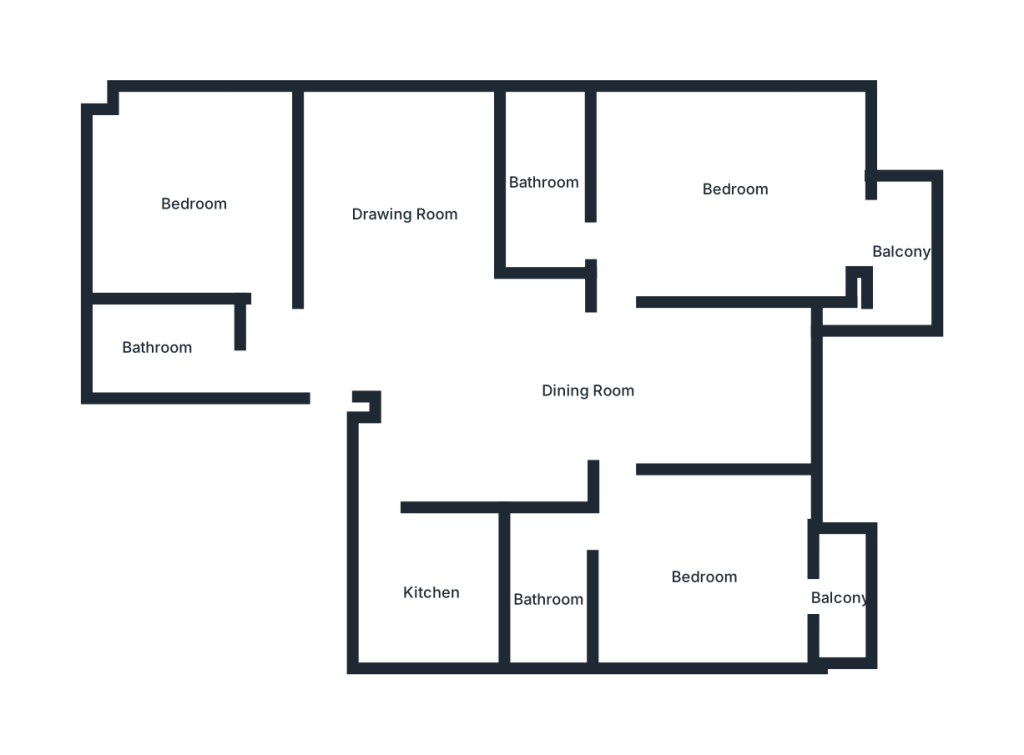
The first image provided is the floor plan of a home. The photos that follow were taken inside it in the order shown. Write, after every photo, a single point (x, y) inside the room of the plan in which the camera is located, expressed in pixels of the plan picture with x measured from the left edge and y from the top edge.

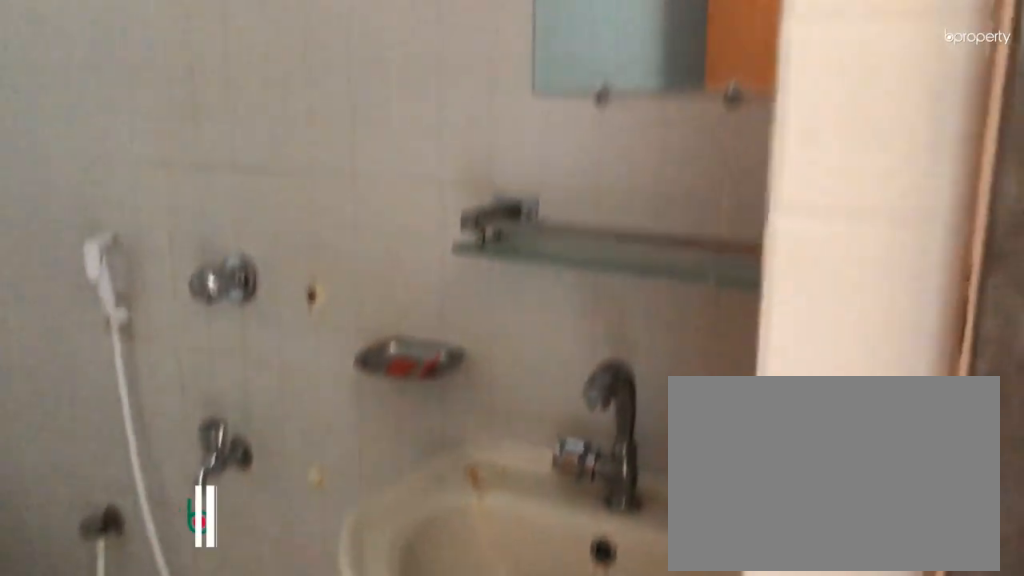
(158, 346)
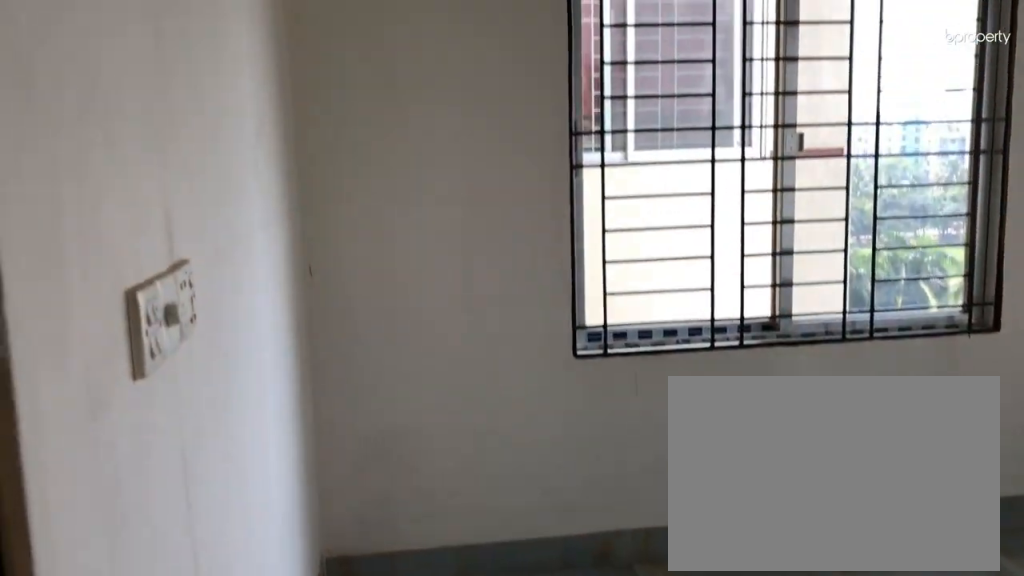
(198, 204)
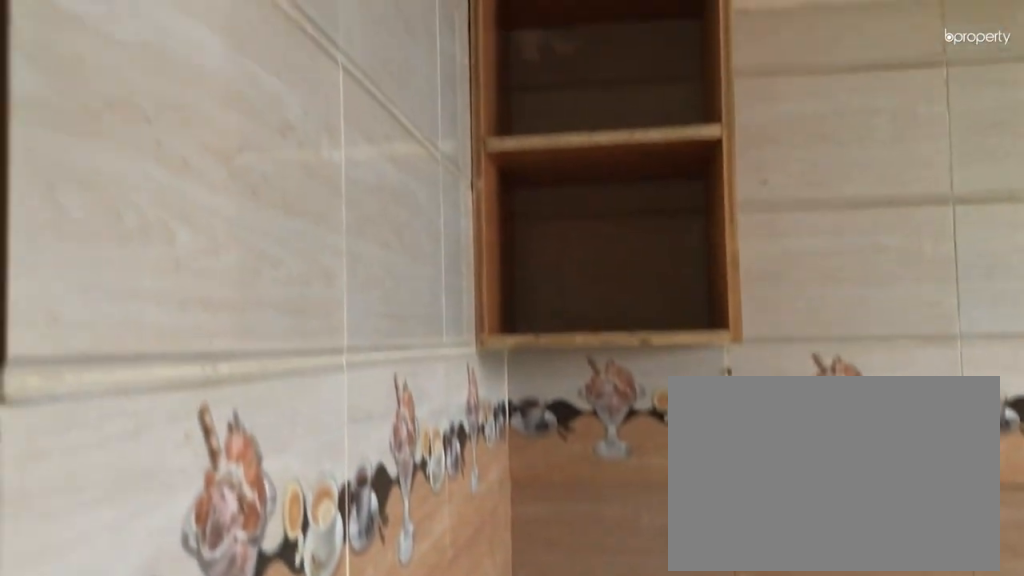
(433, 594)
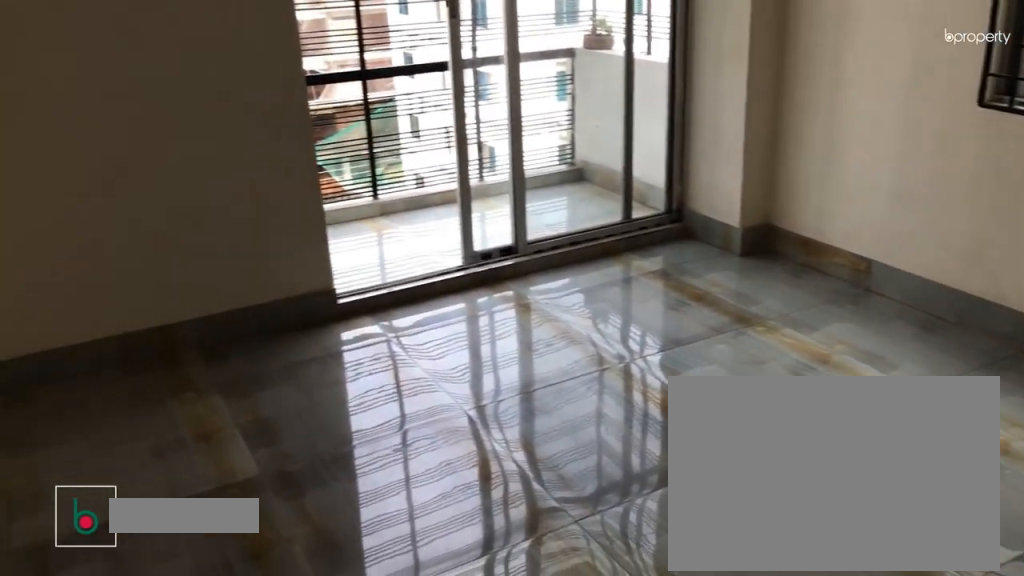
(706, 577)
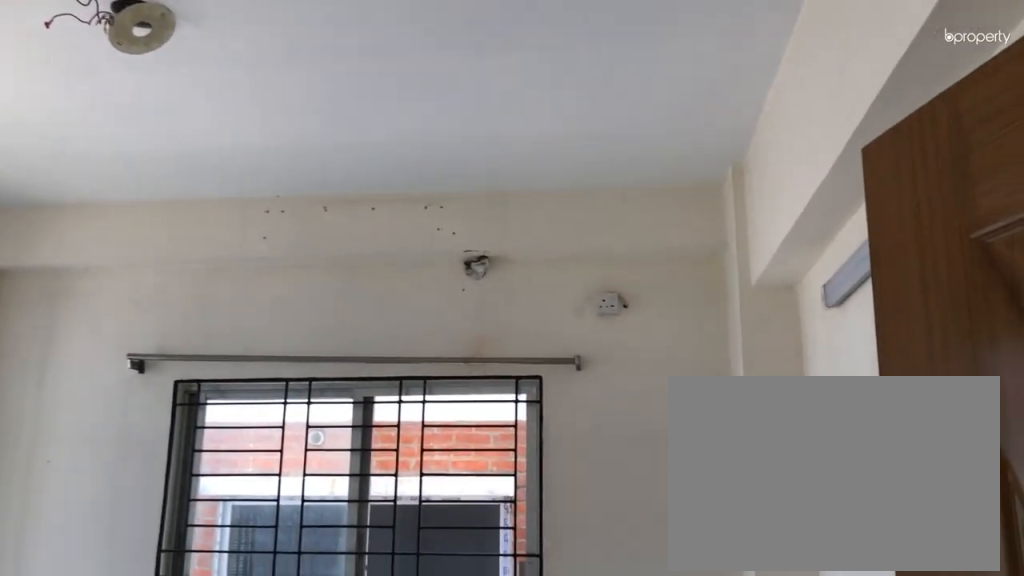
(706, 577)
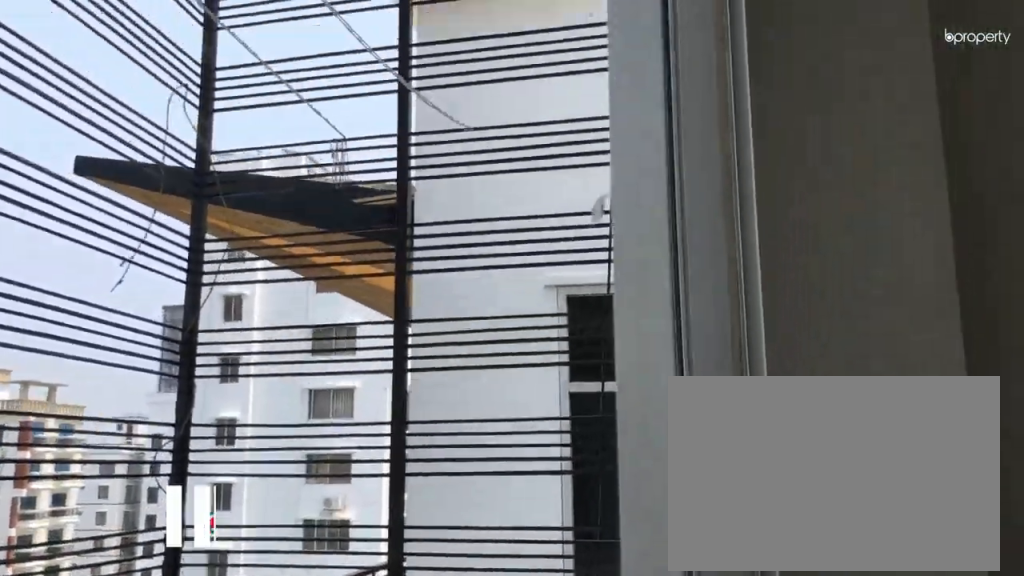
(845, 599)
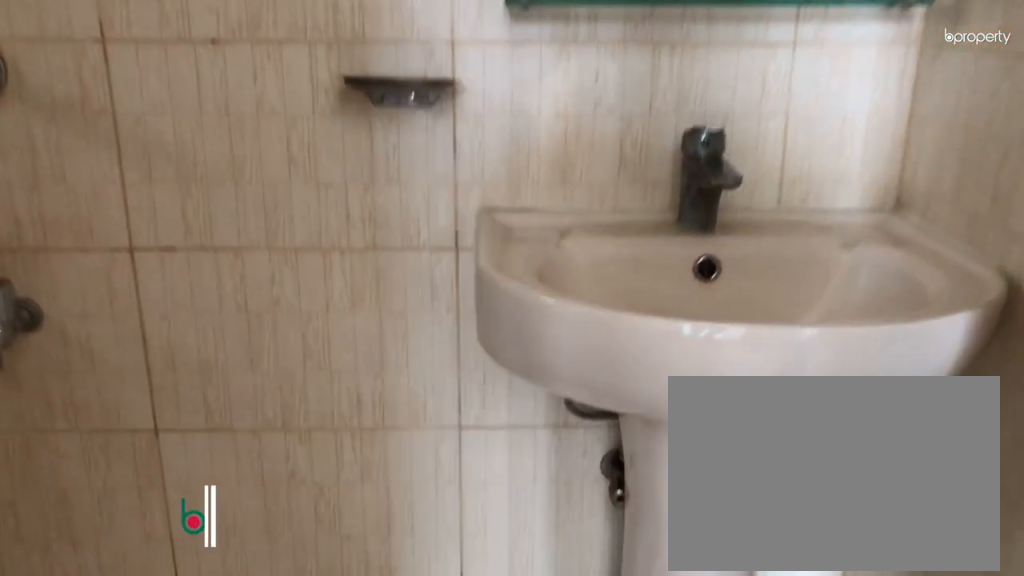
(550, 601)
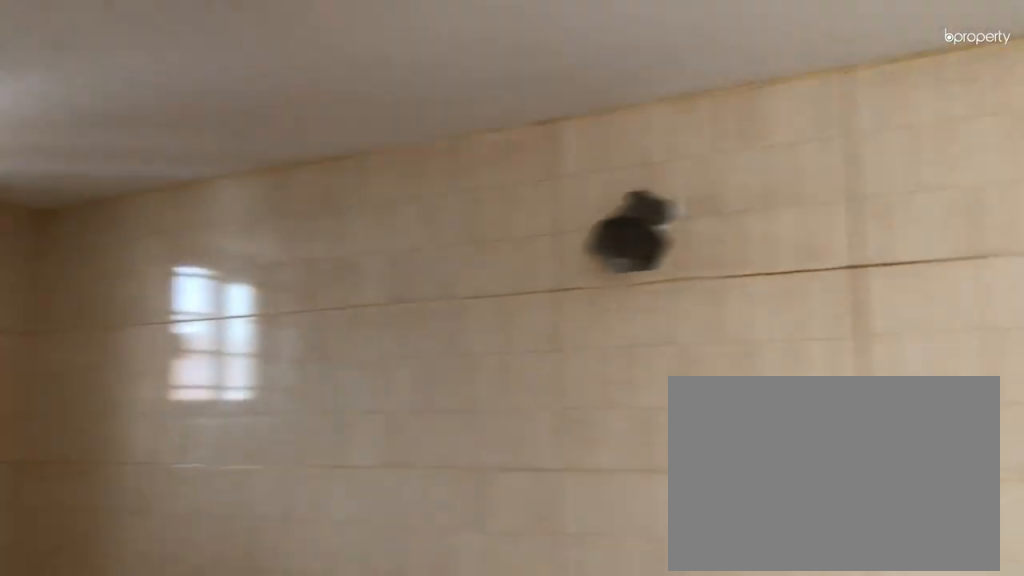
(550, 601)
